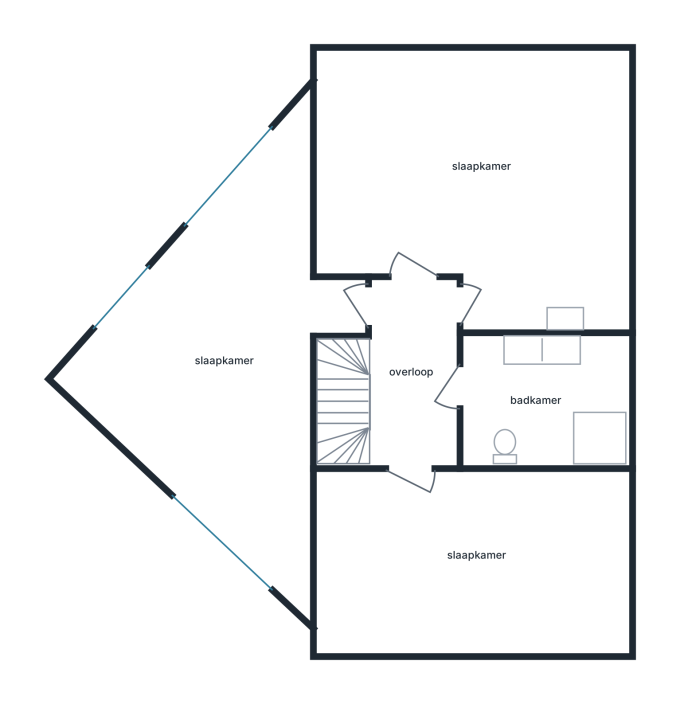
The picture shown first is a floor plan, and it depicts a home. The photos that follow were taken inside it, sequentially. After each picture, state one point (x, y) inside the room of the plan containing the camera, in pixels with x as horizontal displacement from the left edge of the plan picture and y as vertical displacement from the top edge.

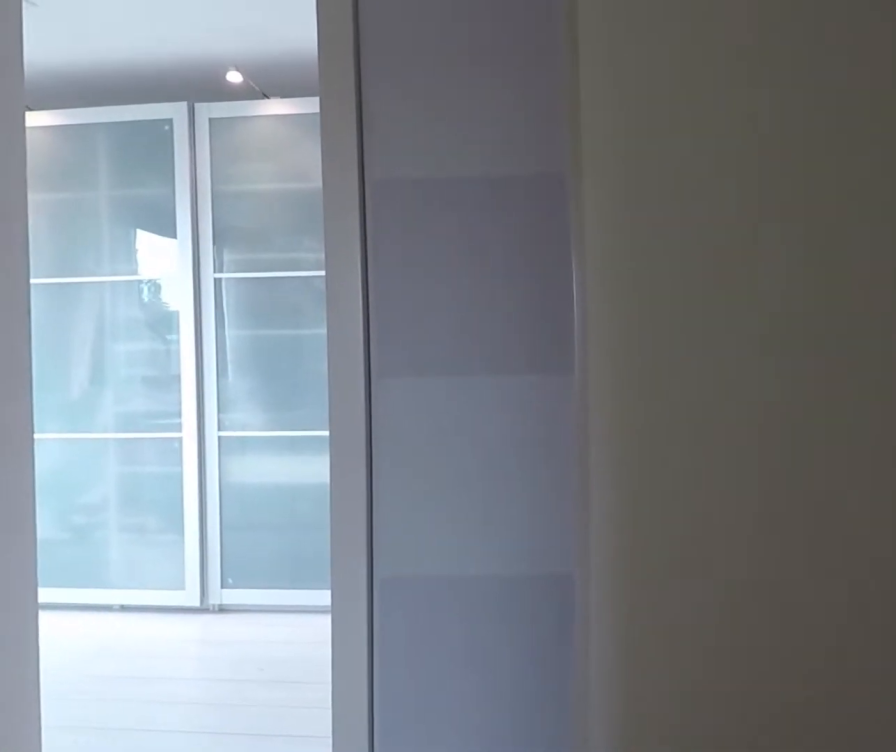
(443, 440)
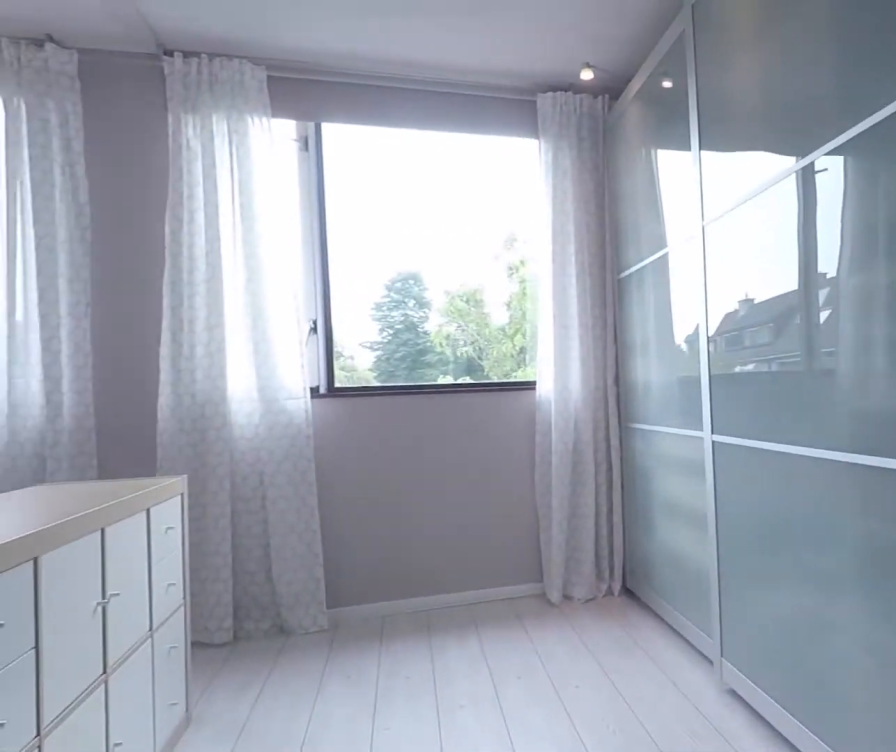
(624, 192)
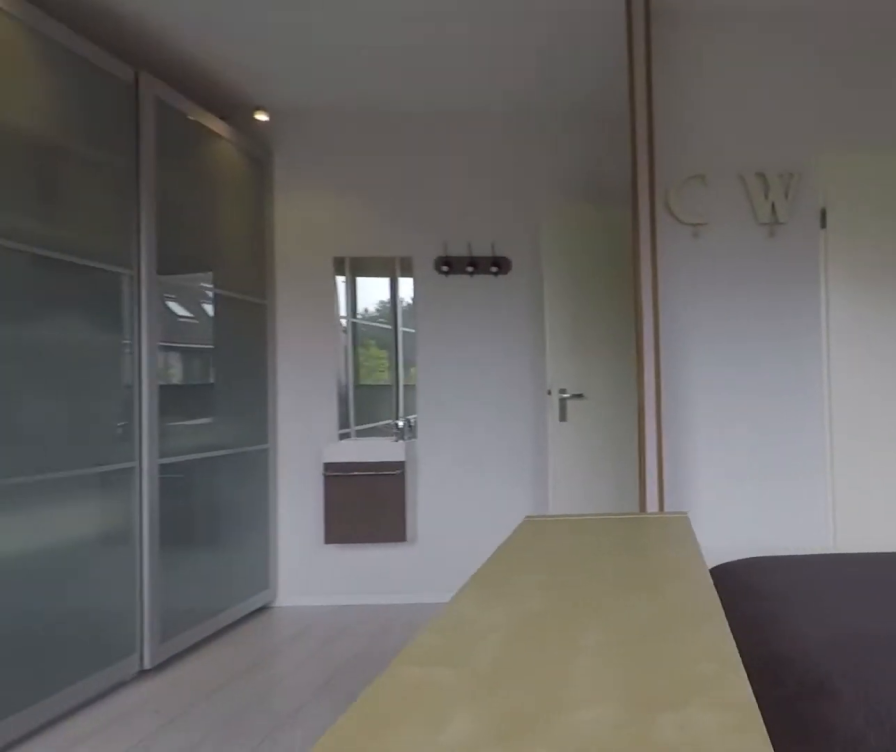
(624, 192)
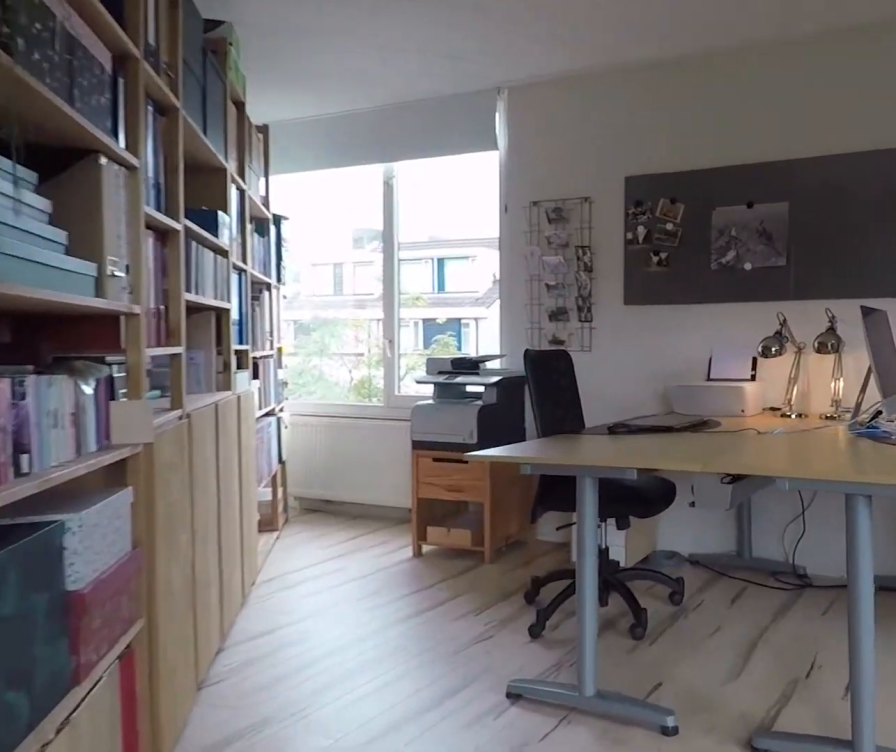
(235, 481)
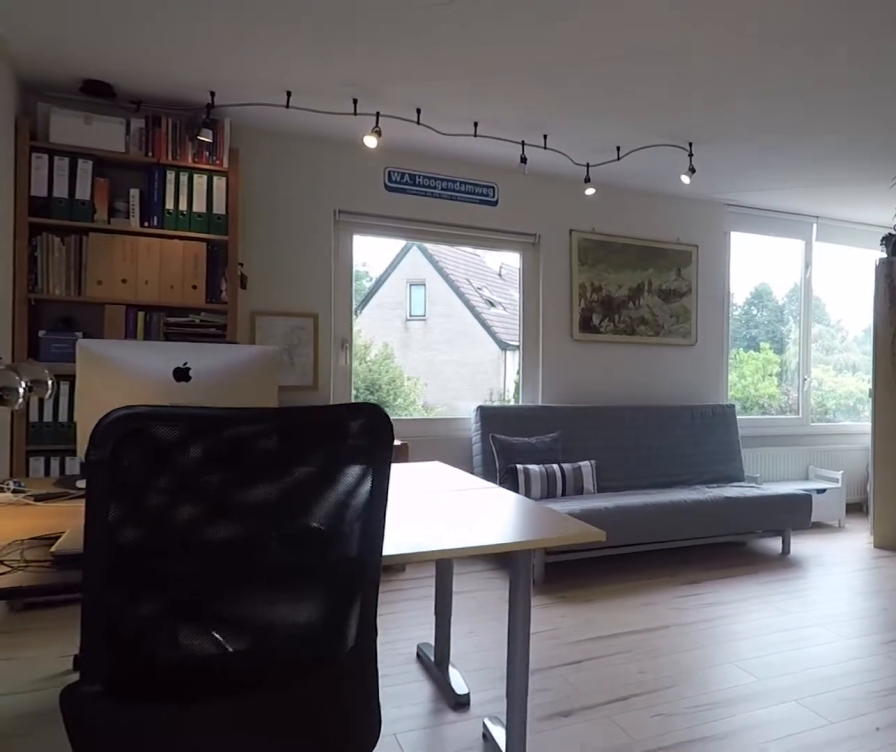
(235, 481)
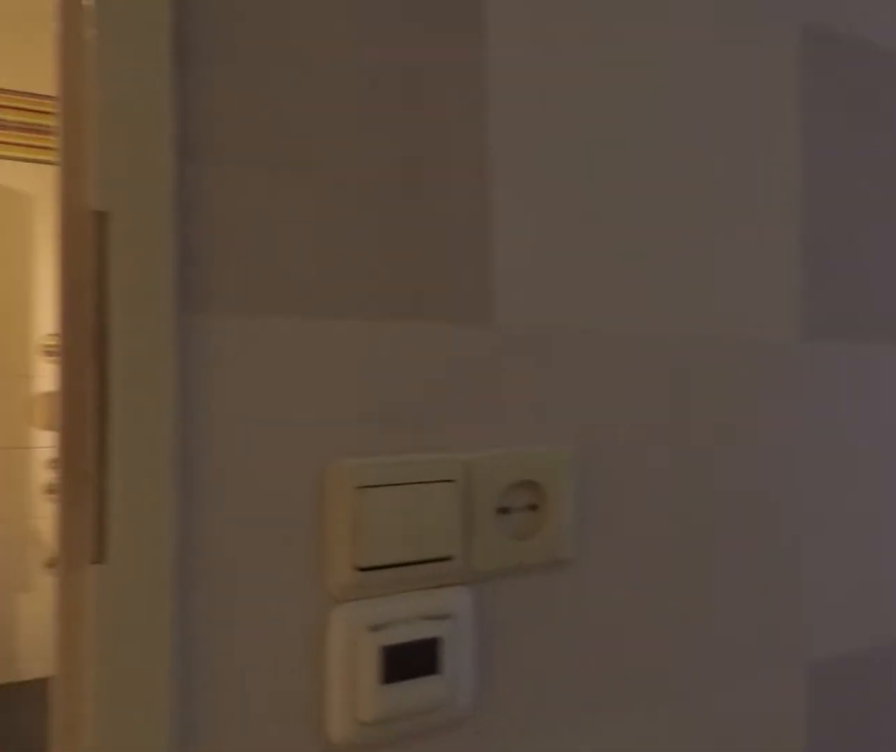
(443, 443)
